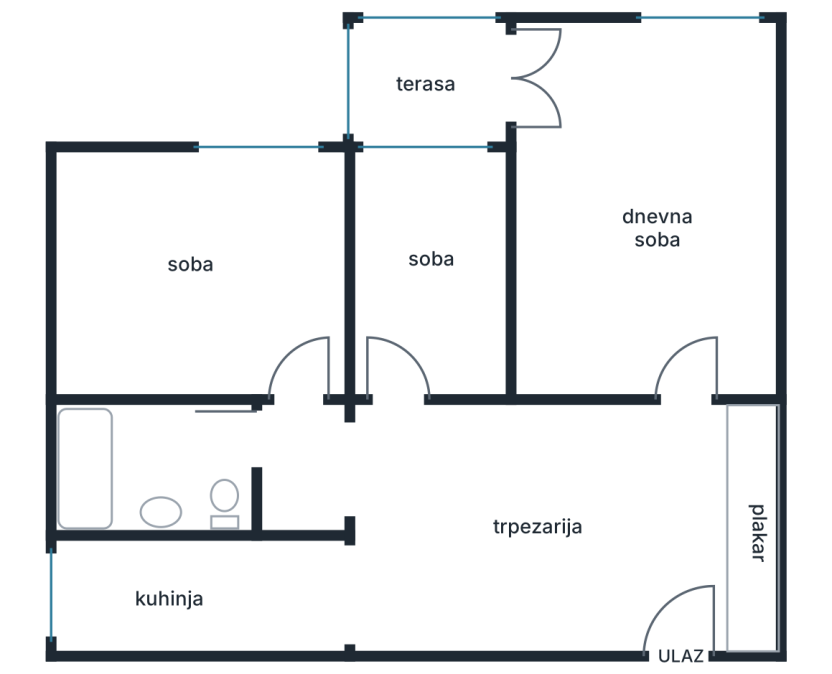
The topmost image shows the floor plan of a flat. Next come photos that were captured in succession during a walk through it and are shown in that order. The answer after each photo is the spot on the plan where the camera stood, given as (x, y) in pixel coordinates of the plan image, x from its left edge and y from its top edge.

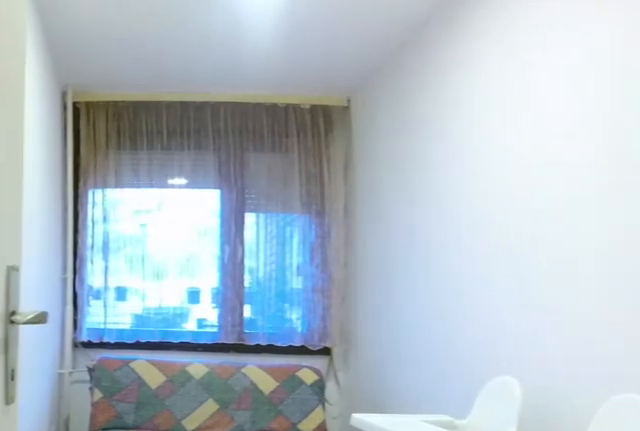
(400, 435)
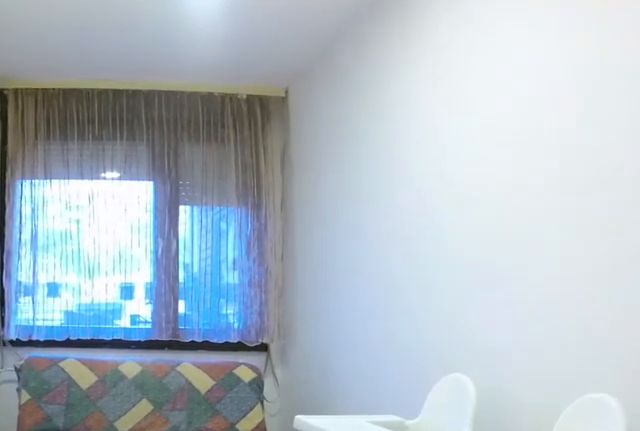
(397, 421)
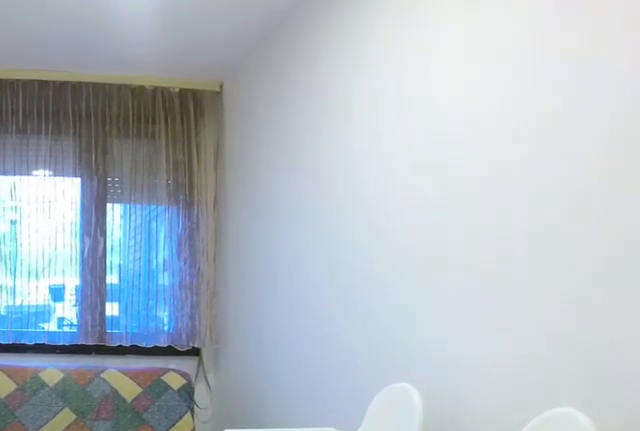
(397, 396)
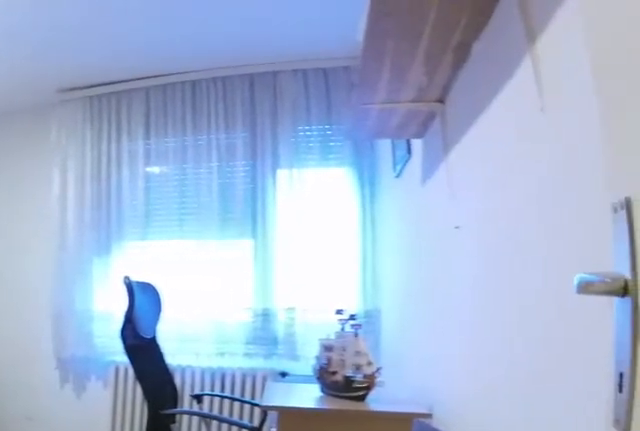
(305, 438)
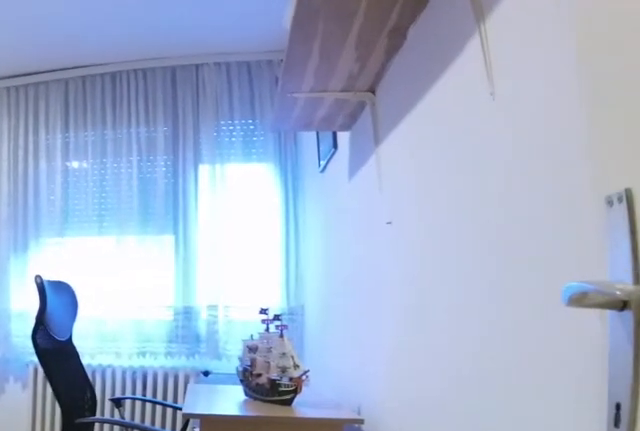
(307, 434)
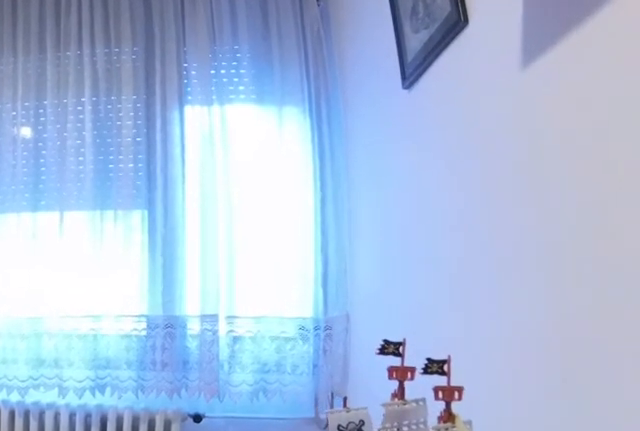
(311, 341)
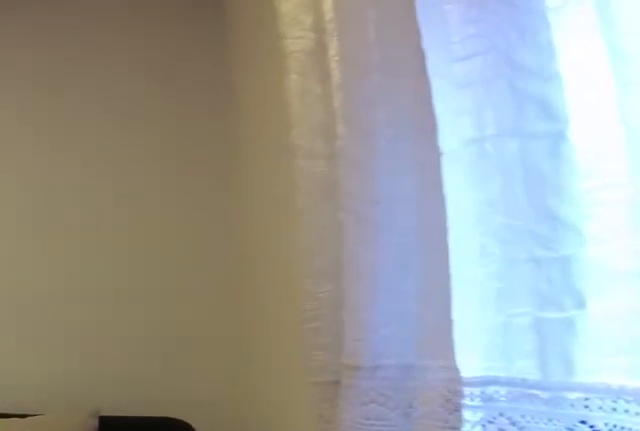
(298, 175)
